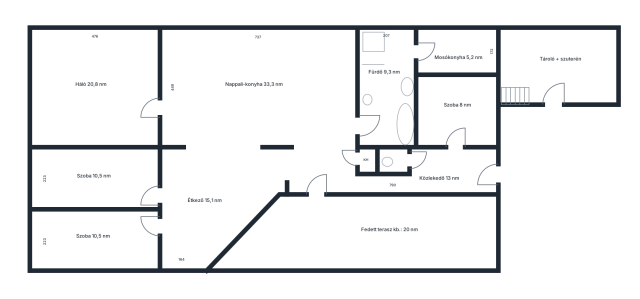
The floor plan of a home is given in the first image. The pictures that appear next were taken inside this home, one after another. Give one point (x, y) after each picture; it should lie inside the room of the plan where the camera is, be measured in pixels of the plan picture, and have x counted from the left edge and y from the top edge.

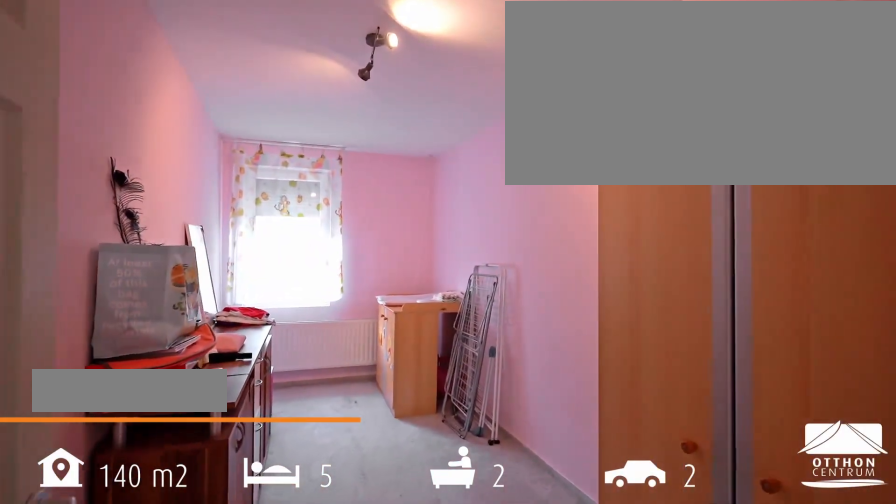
(96, 178)
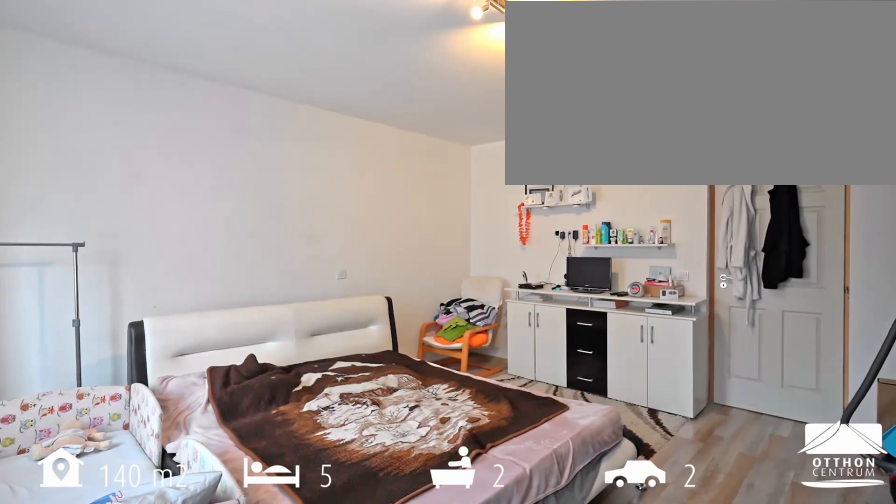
(94, 86)
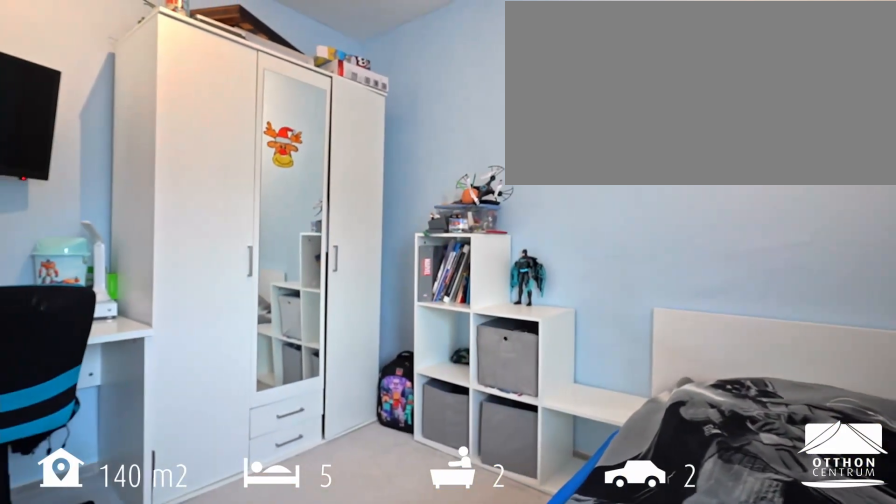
(456, 113)
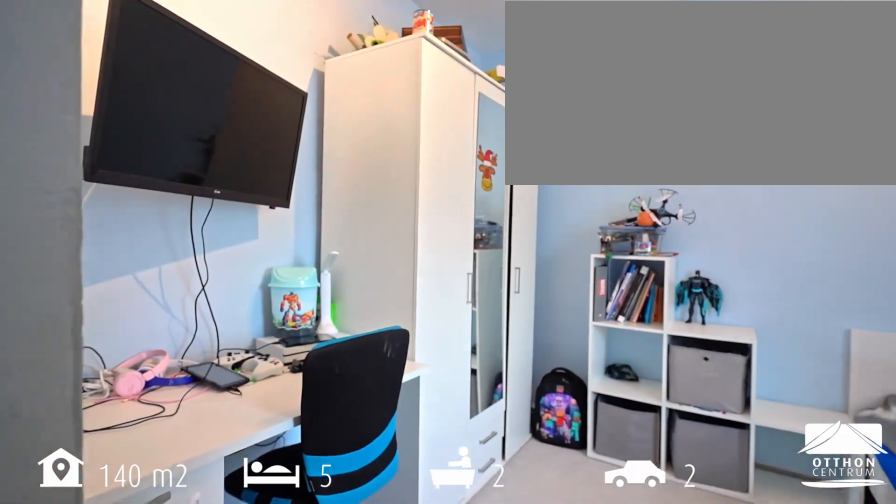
(456, 113)
